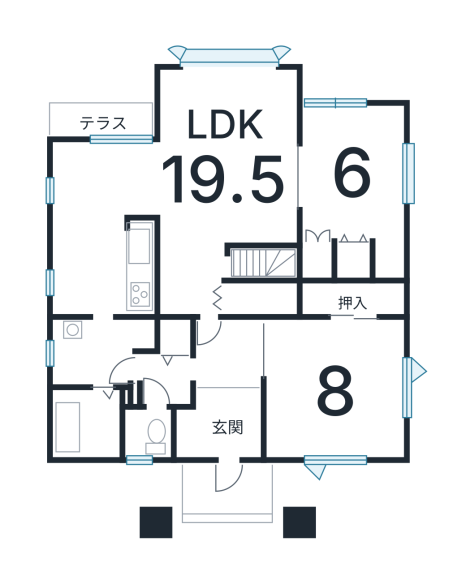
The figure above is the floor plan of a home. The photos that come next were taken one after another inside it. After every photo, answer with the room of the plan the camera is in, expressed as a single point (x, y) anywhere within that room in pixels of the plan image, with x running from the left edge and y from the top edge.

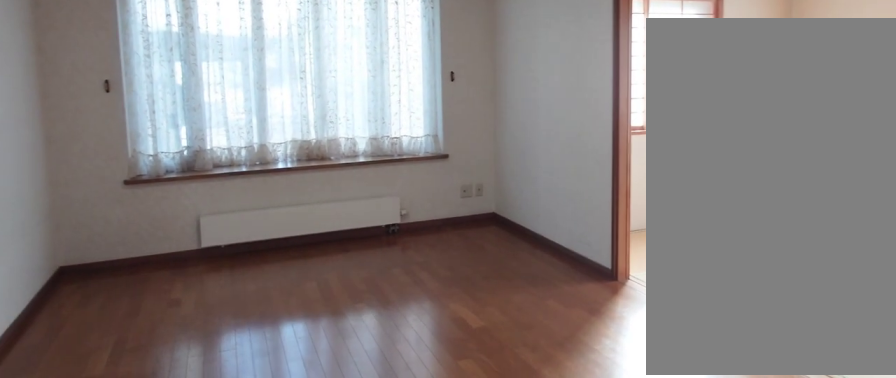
(227, 183)
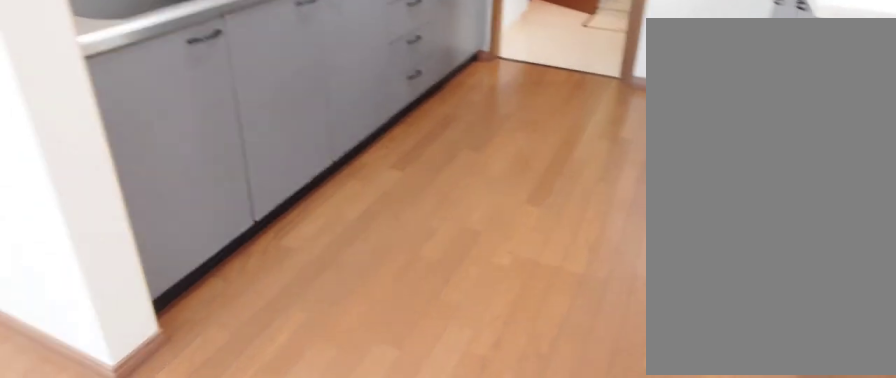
(89, 273)
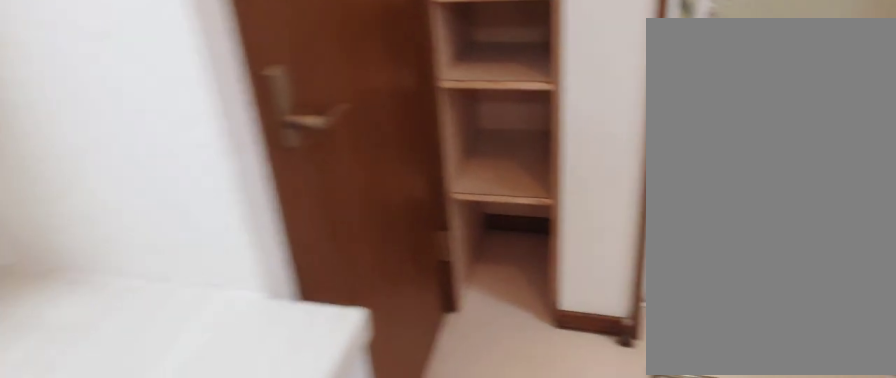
(91, 347)
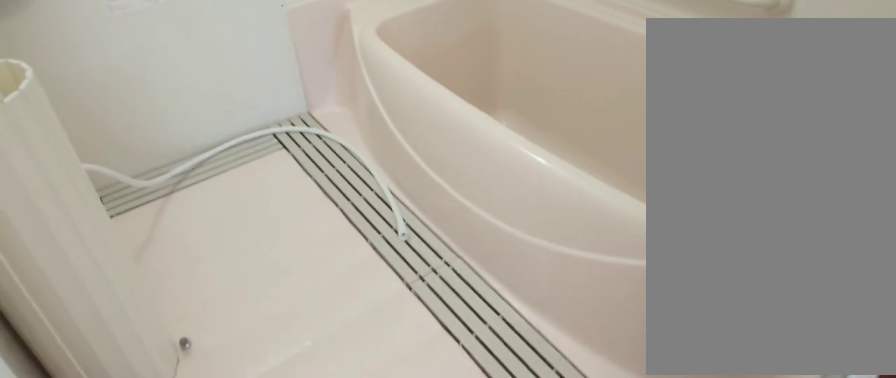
(76, 433)
